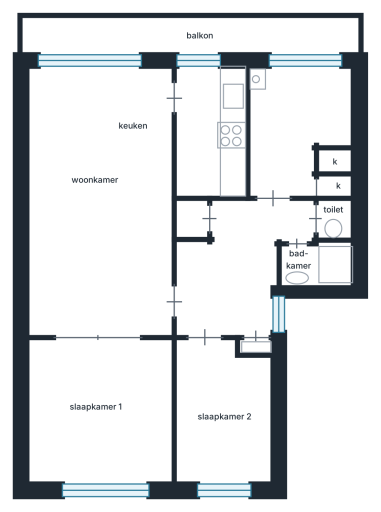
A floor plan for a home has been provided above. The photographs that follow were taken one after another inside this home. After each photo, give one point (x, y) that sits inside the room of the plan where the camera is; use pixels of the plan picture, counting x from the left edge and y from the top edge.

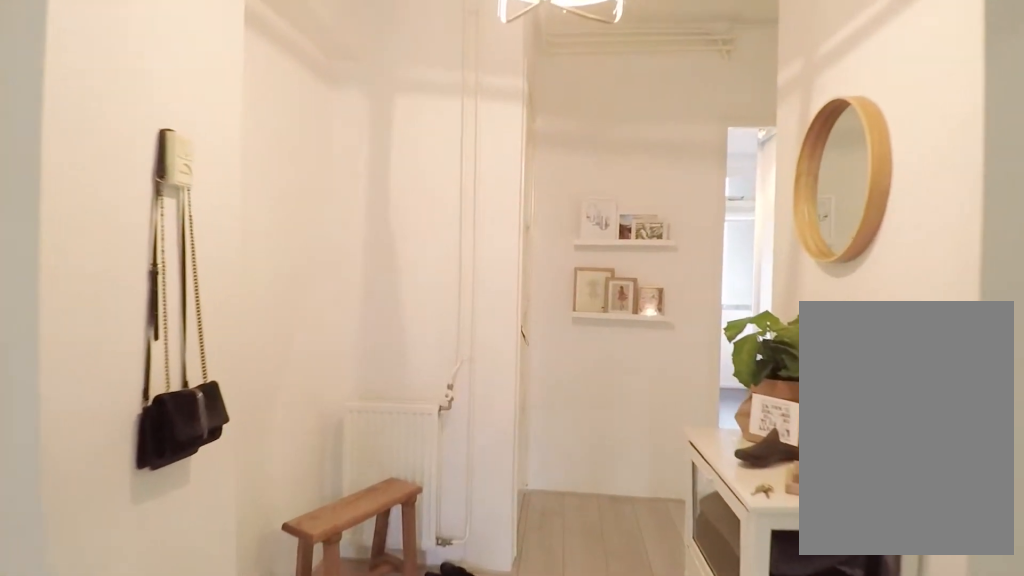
(237, 268)
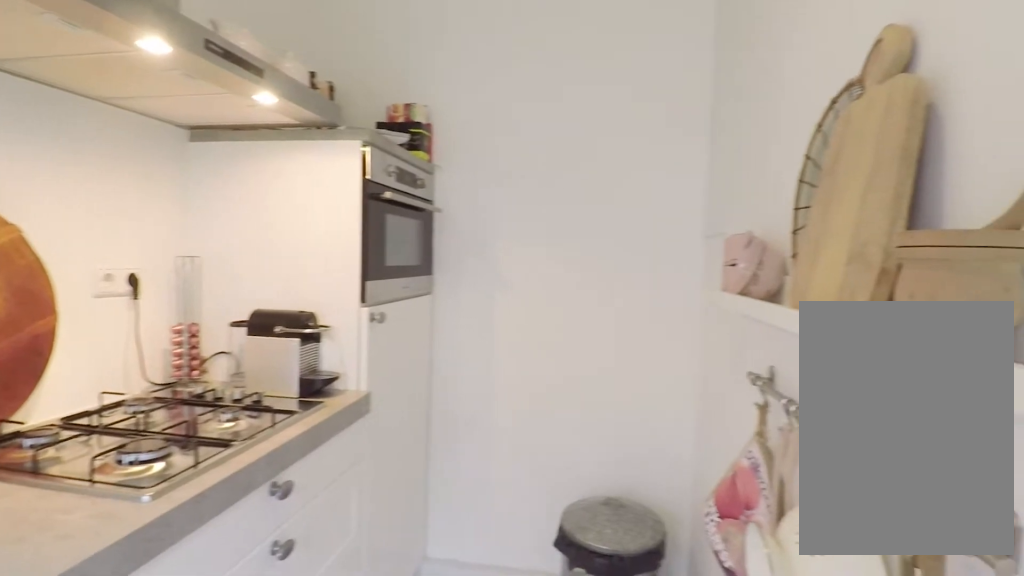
(210, 132)
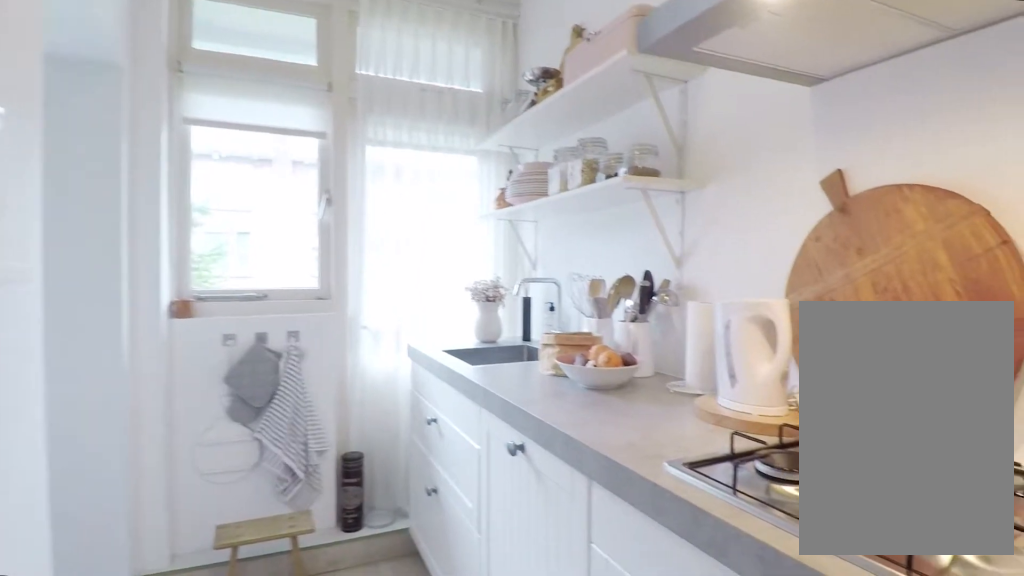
(210, 132)
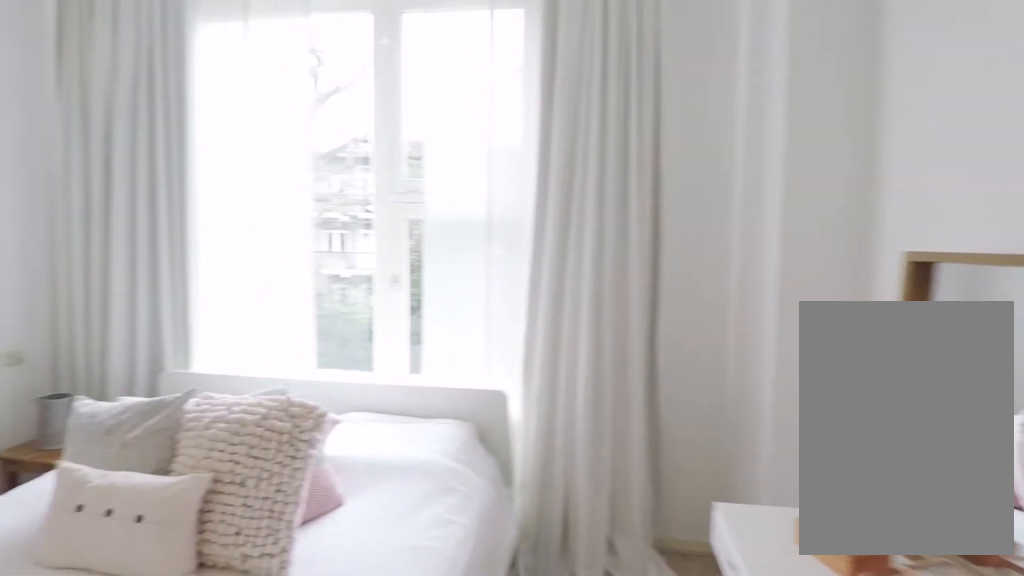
(99, 413)
